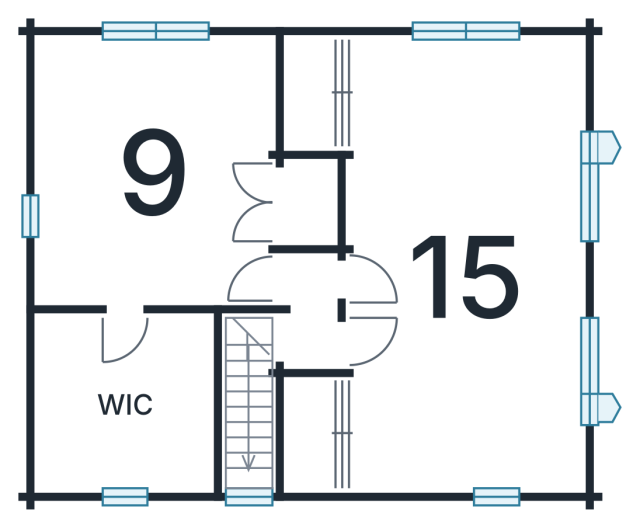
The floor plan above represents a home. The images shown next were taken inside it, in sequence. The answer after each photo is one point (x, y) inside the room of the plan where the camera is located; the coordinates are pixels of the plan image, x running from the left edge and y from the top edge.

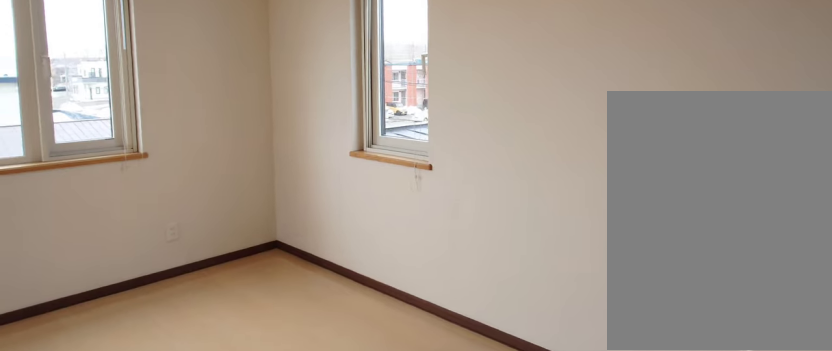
(456, 273)
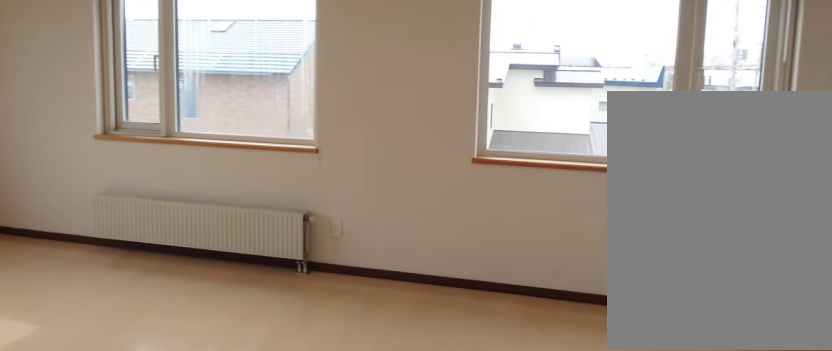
(456, 273)
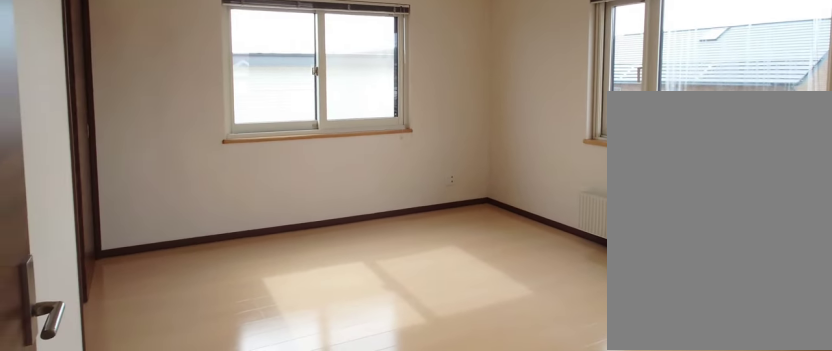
(456, 273)
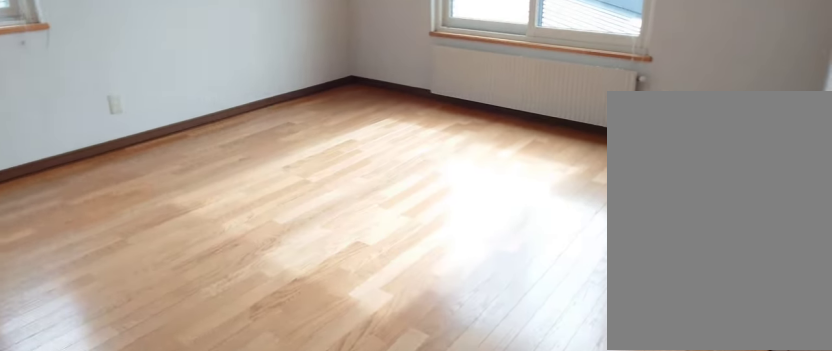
(151, 164)
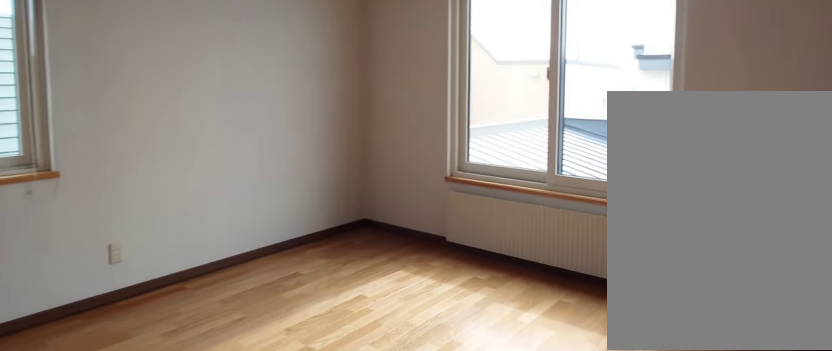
(151, 164)
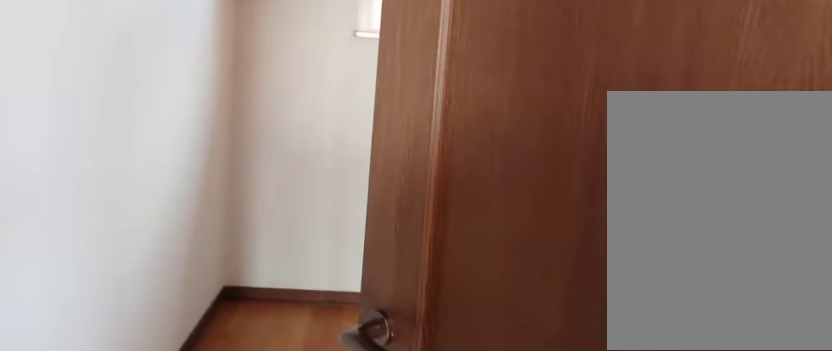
(121, 402)
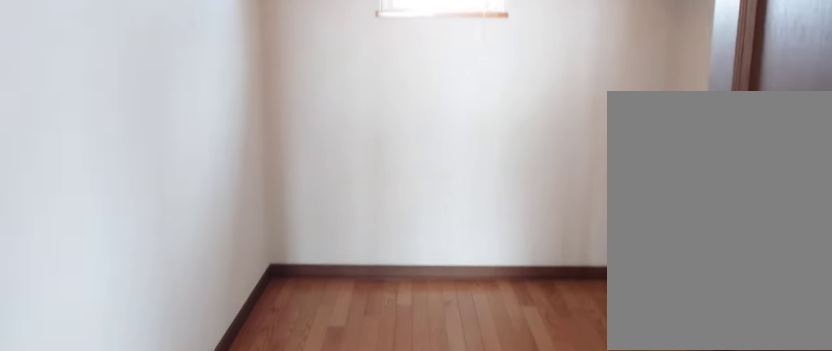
(121, 402)
